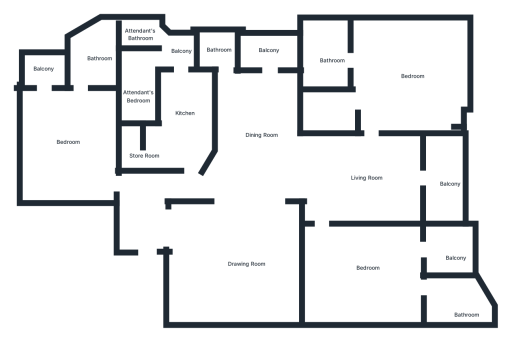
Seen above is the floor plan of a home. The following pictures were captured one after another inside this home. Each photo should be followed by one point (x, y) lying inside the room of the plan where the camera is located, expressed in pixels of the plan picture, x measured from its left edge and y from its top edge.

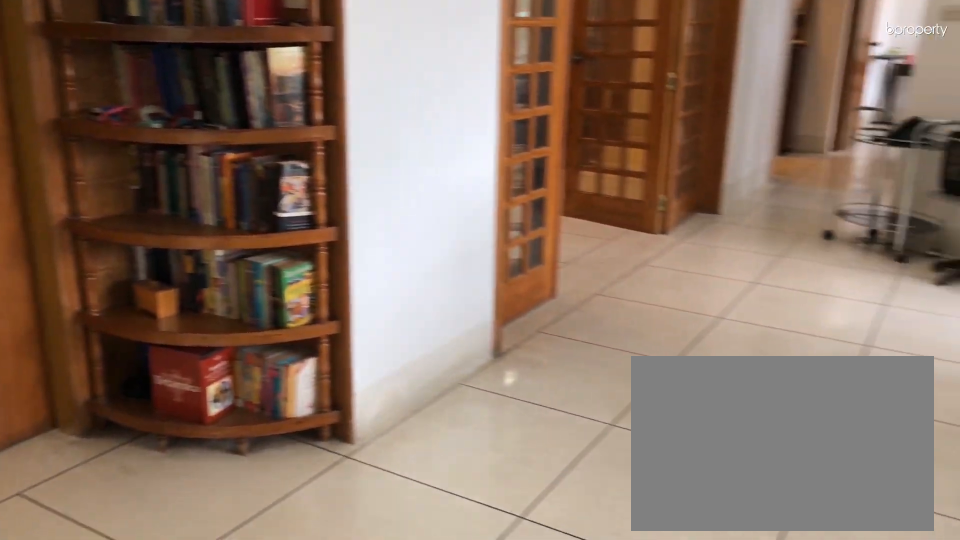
(371, 175)
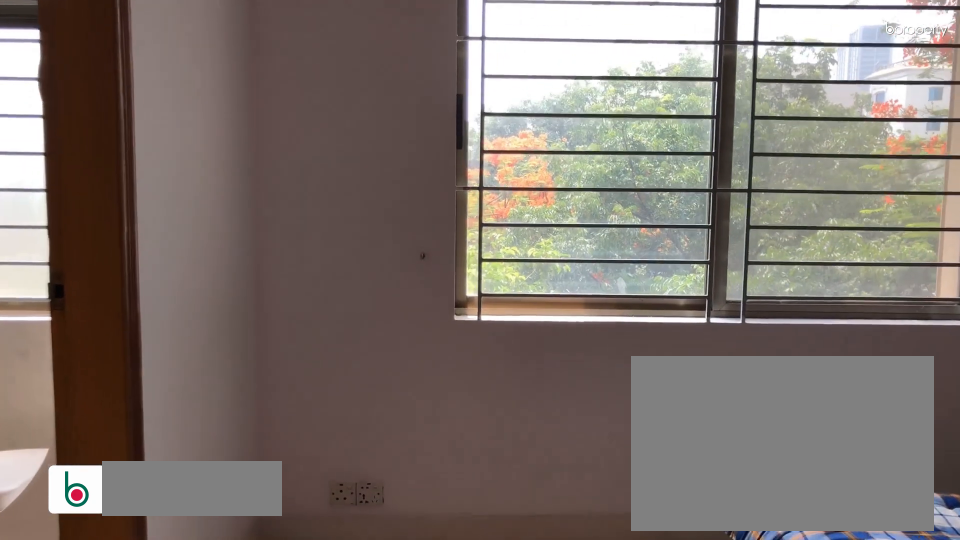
(404, 70)
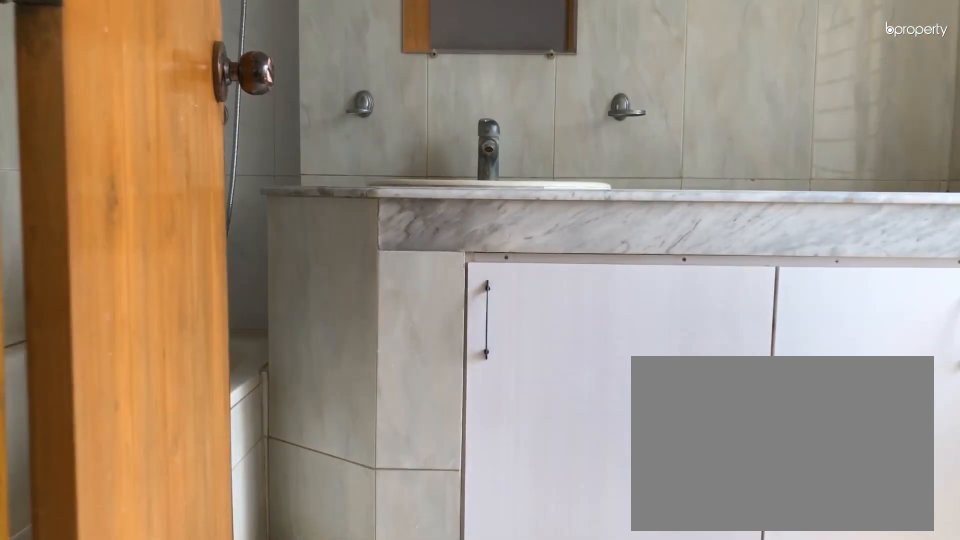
(321, 57)
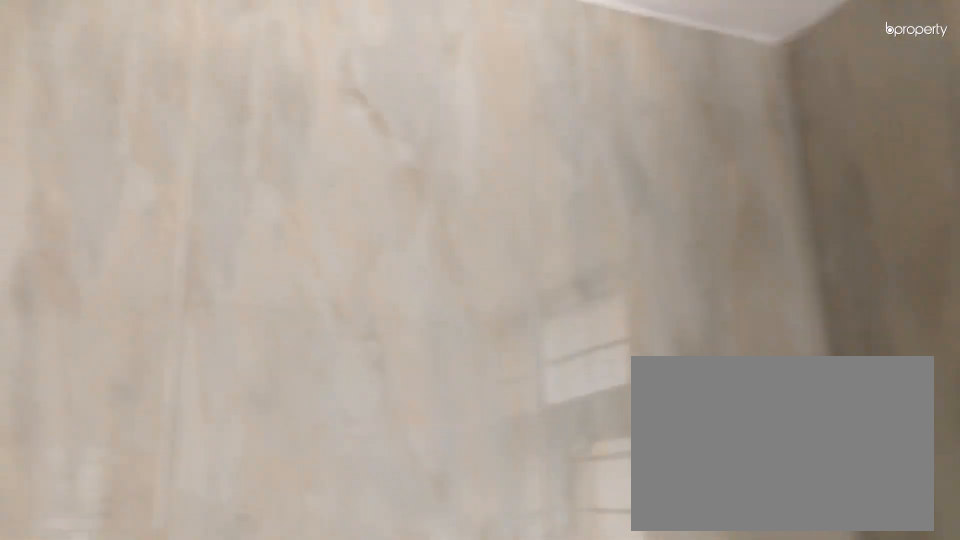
(321, 57)
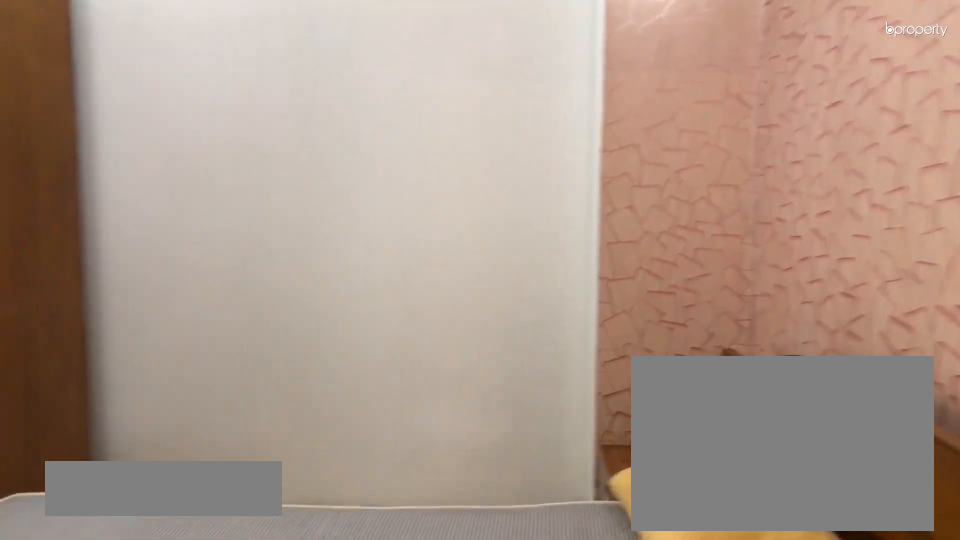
(373, 275)
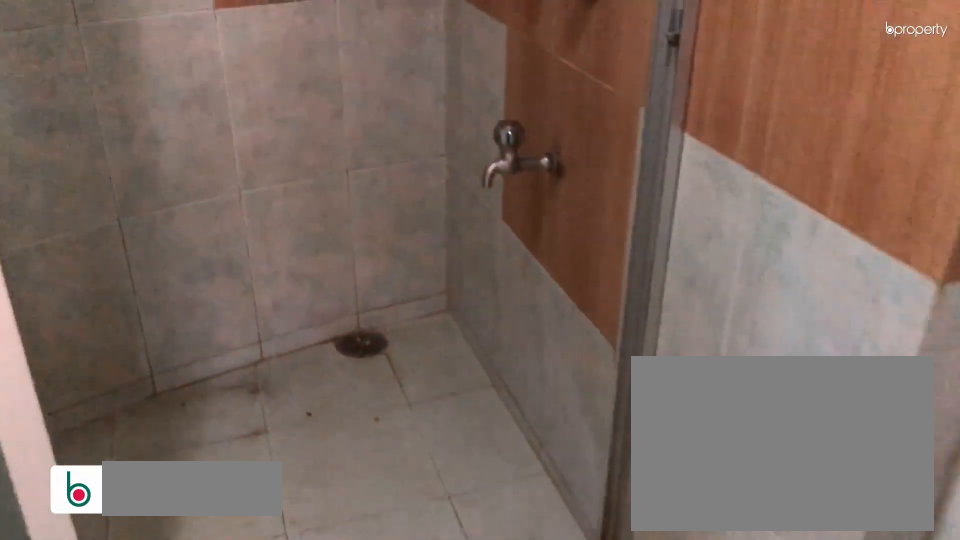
(456, 294)
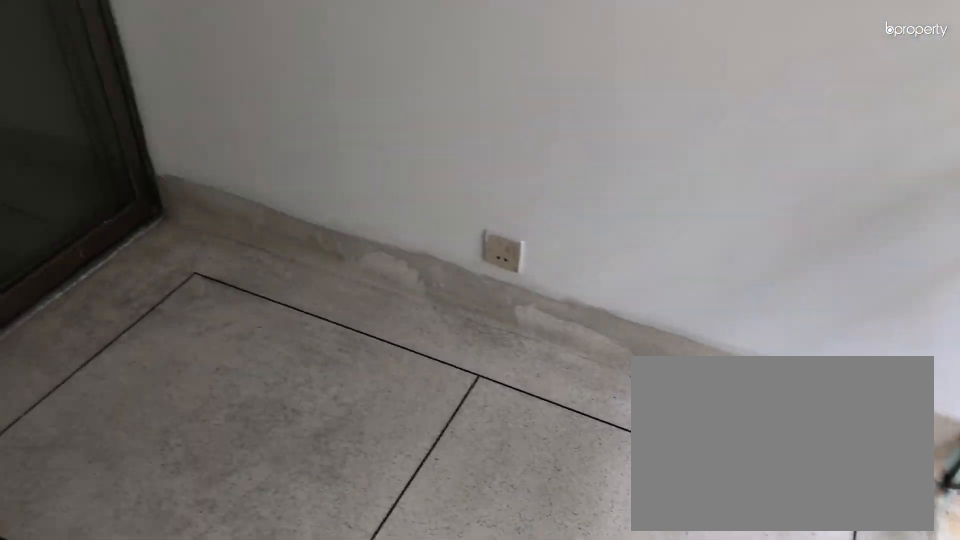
(456, 249)
